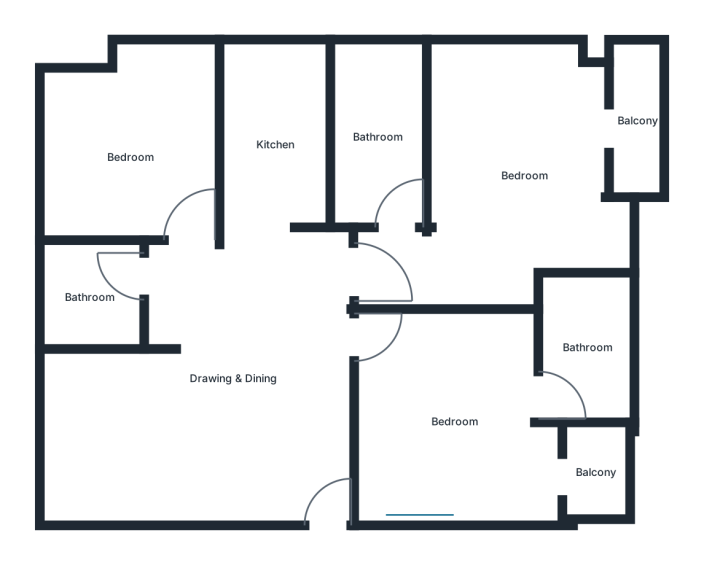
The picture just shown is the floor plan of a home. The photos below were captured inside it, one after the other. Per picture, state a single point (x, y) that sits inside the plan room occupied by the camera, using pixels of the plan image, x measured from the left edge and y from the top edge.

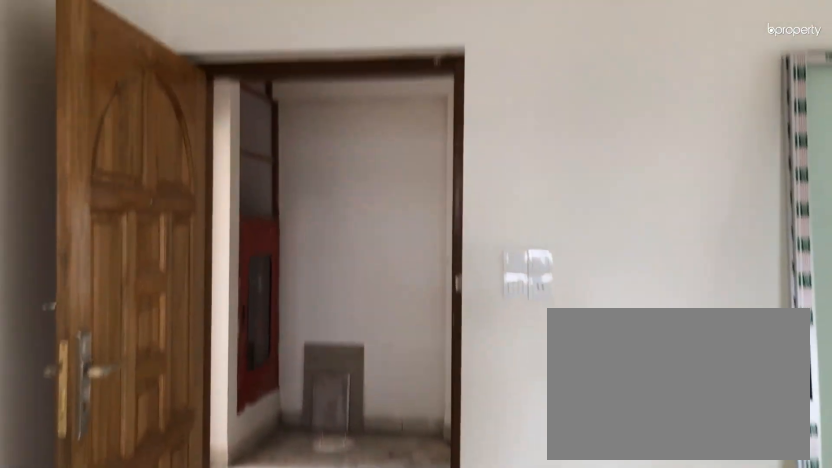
(232, 378)
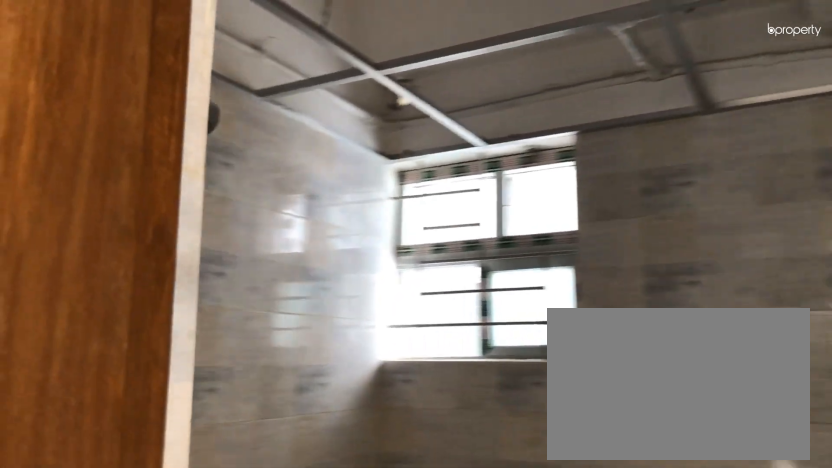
(91, 297)
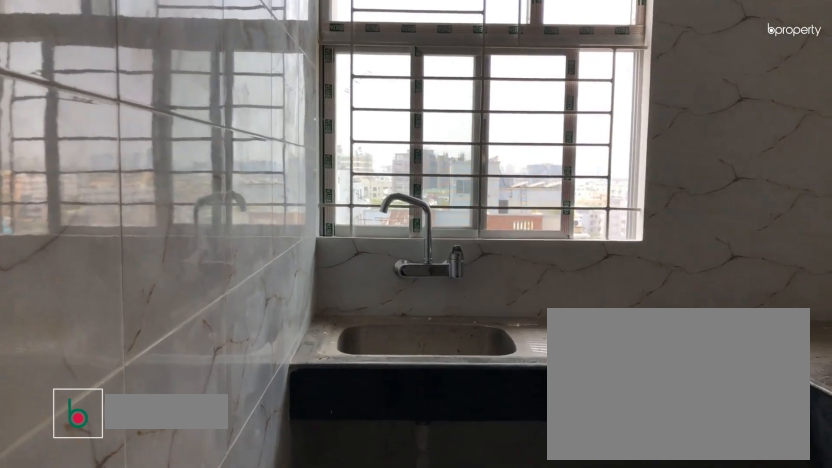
(277, 144)
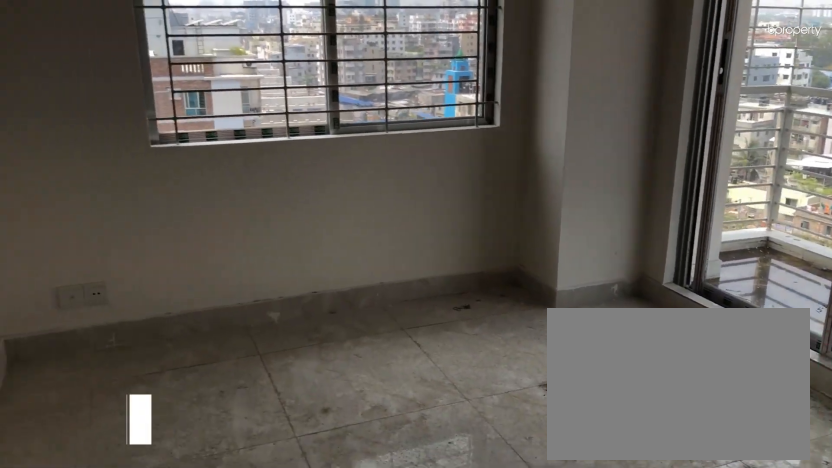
(524, 176)
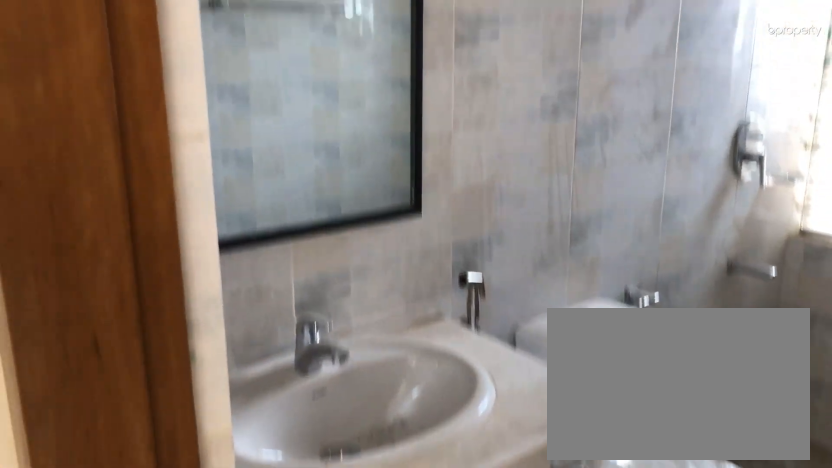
(377, 135)
